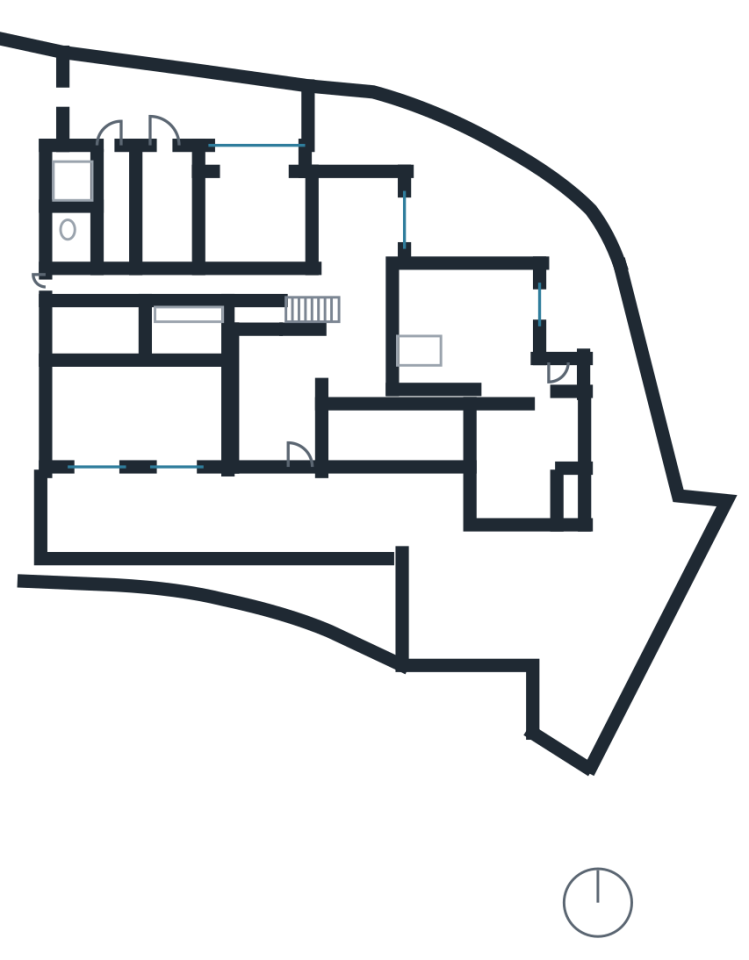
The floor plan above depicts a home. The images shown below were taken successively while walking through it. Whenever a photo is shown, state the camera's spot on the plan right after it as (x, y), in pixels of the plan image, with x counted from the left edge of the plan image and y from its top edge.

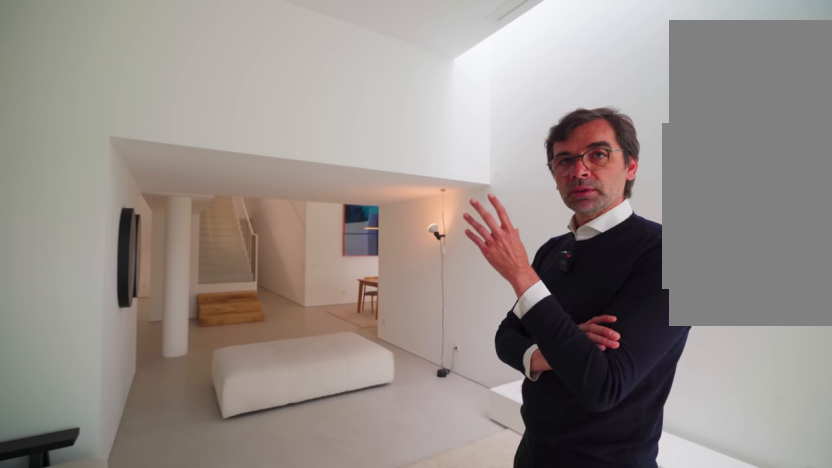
(515, 347)
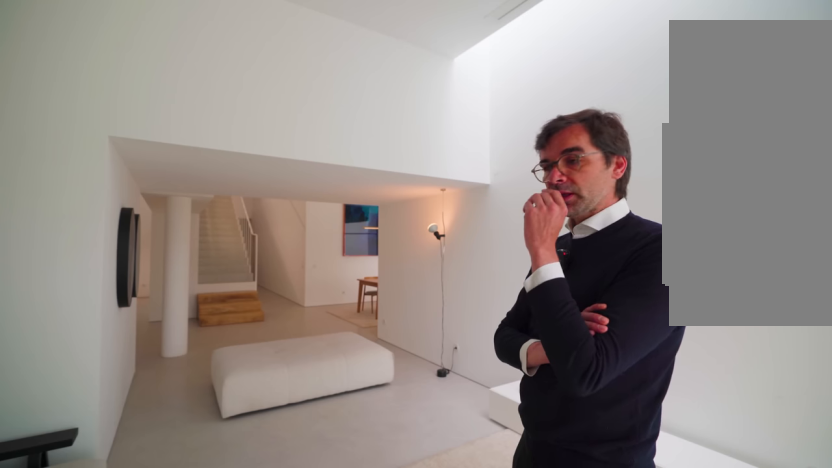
(515, 347)
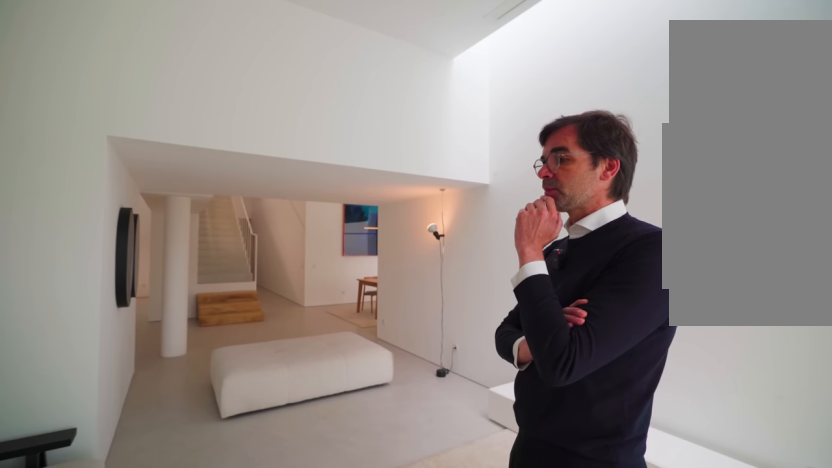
(515, 347)
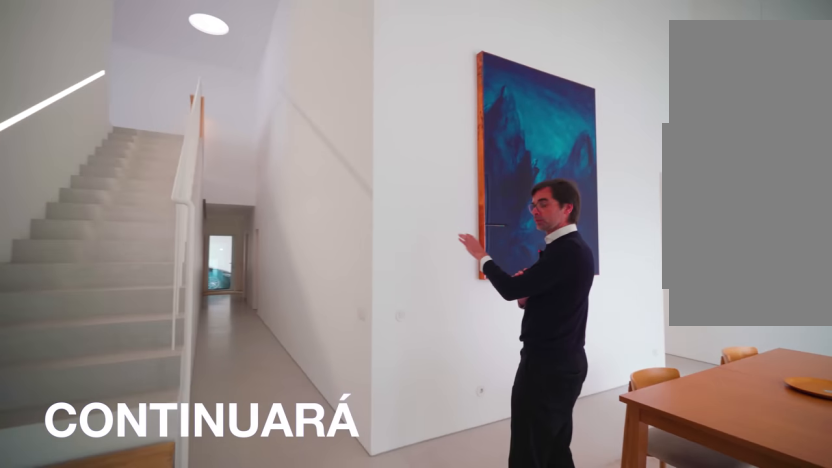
(360, 336)
